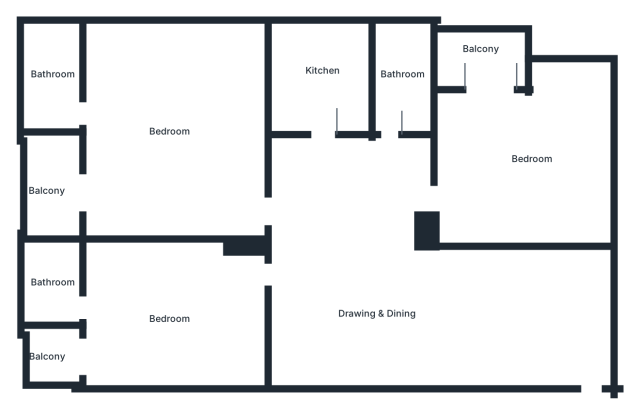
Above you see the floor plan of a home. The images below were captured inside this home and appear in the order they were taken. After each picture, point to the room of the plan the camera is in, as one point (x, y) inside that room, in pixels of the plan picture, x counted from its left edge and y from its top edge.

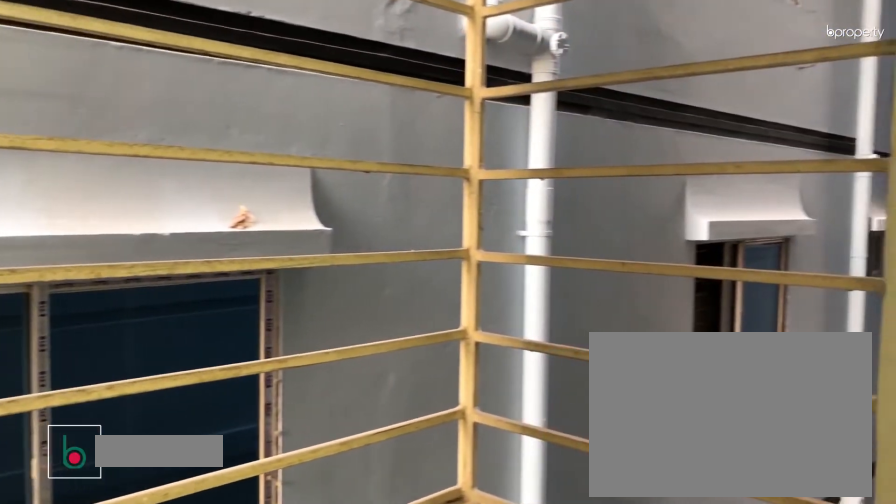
(479, 60)
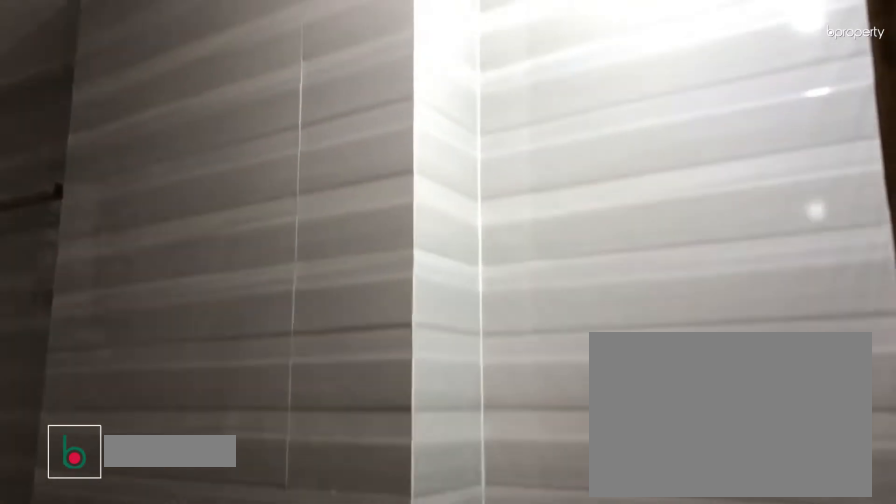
(398, 77)
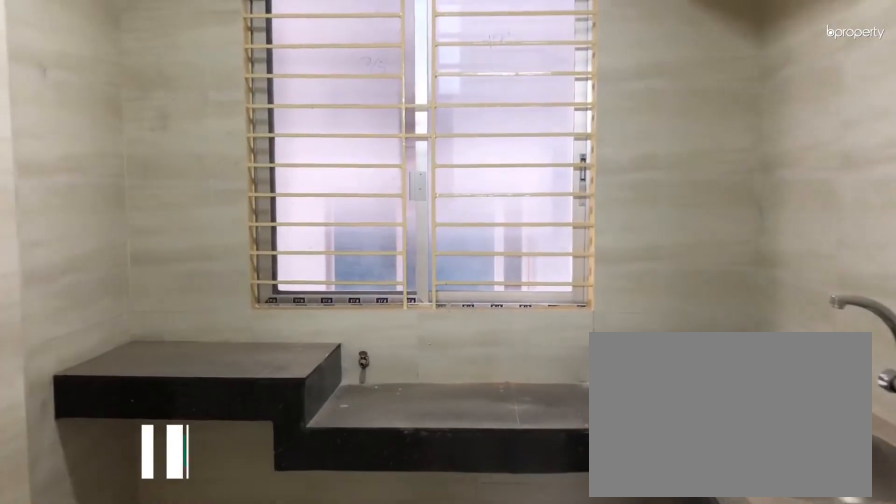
(319, 78)
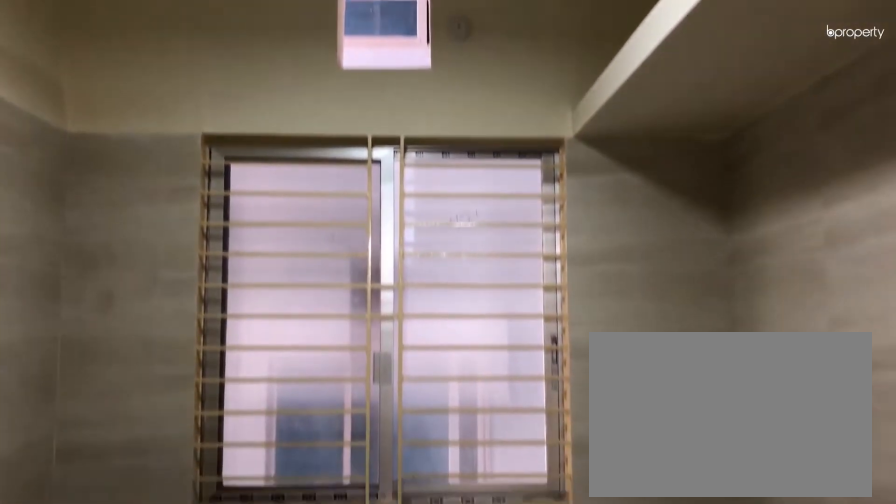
(319, 78)
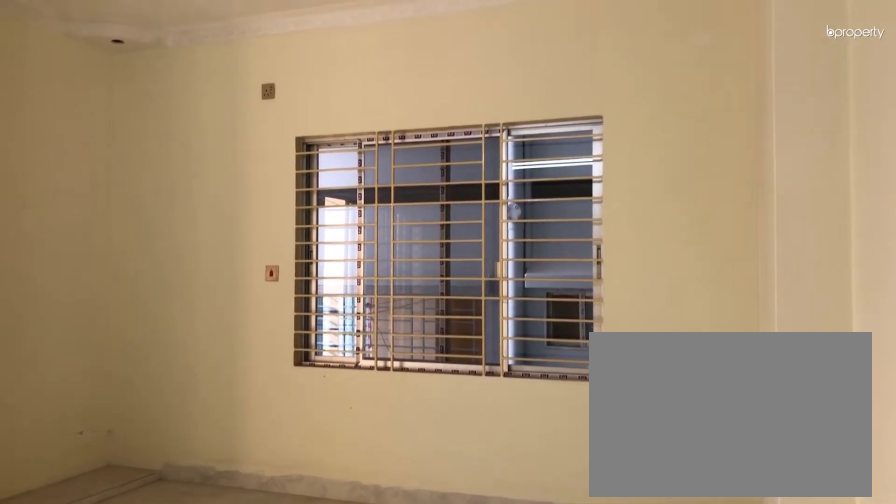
(162, 131)
